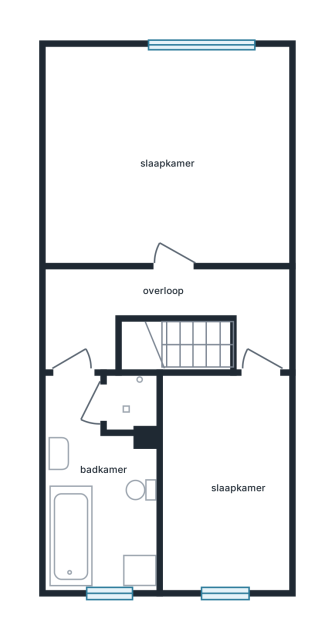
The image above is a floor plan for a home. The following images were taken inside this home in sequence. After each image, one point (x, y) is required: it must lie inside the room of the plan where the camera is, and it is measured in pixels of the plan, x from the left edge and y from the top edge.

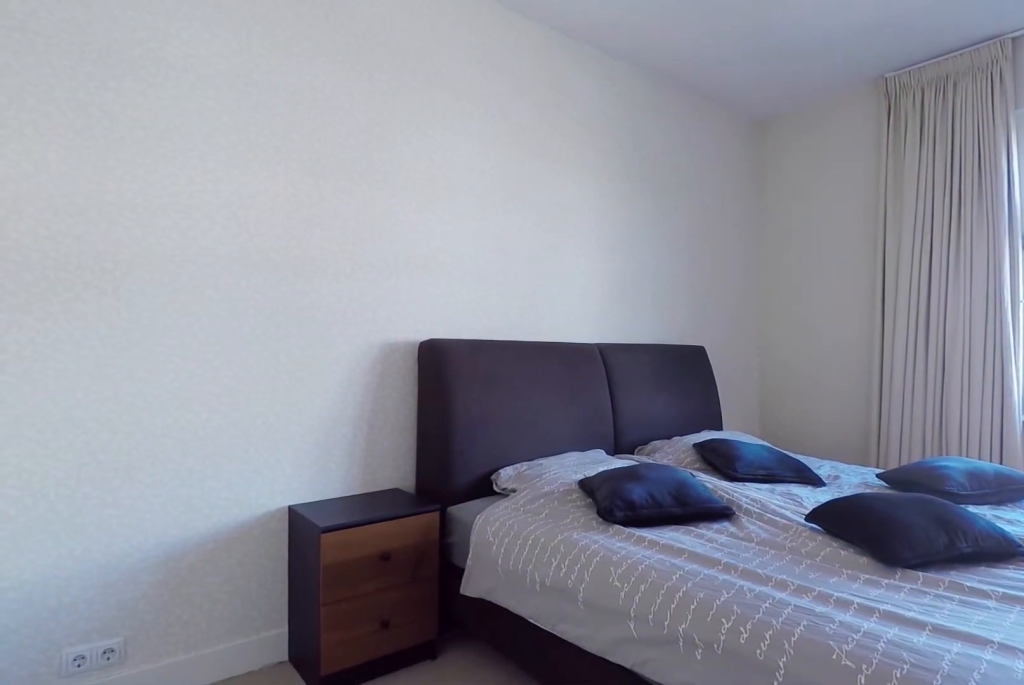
(153, 156)
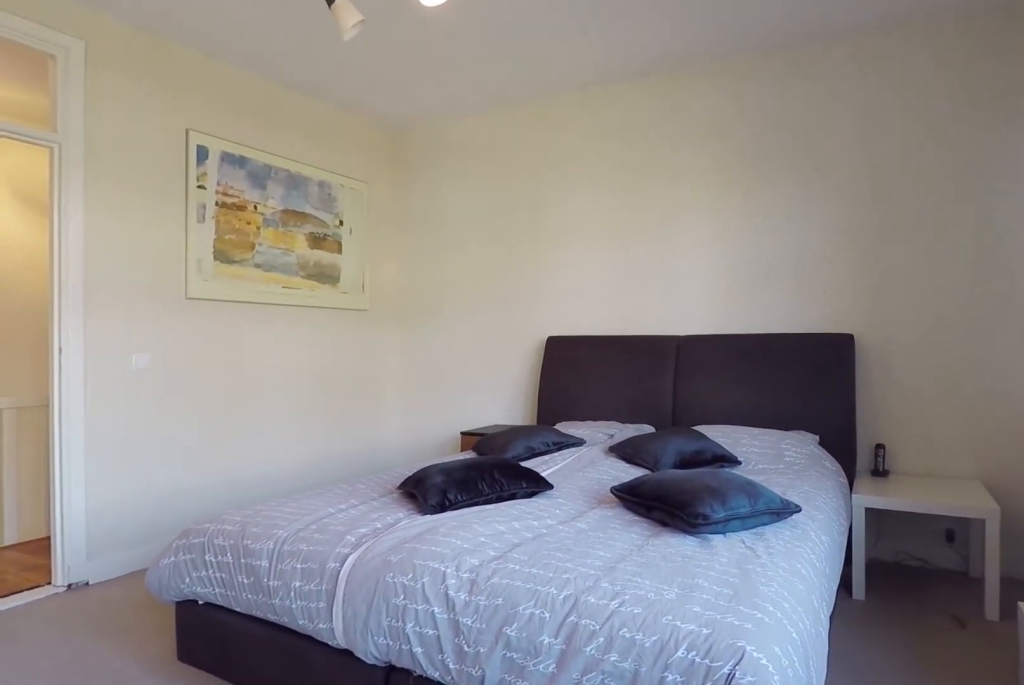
(153, 156)
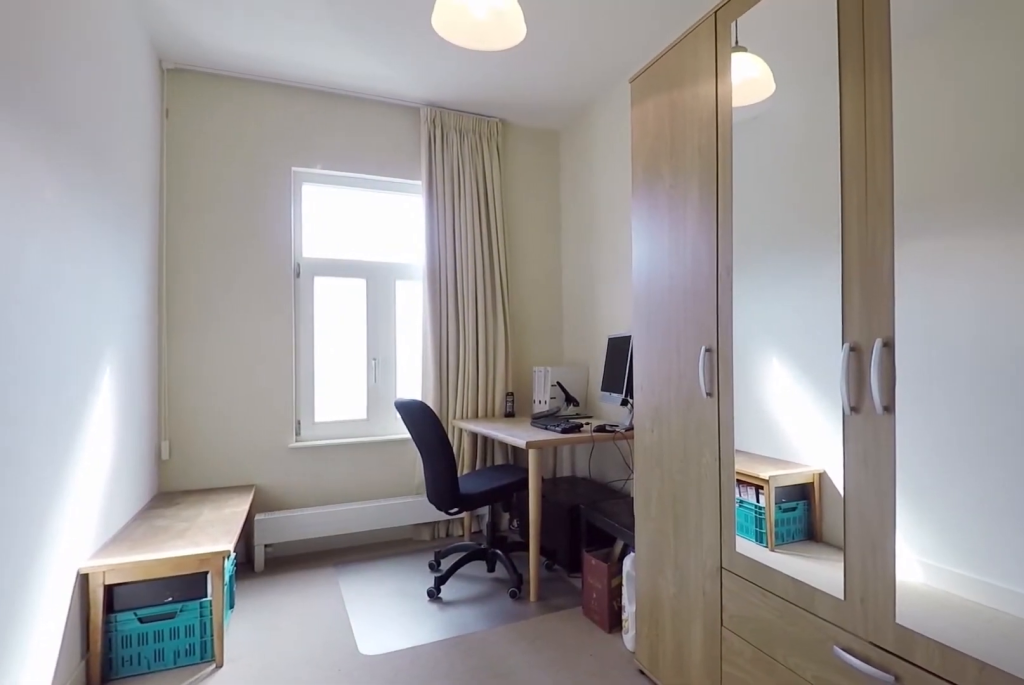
(225, 480)
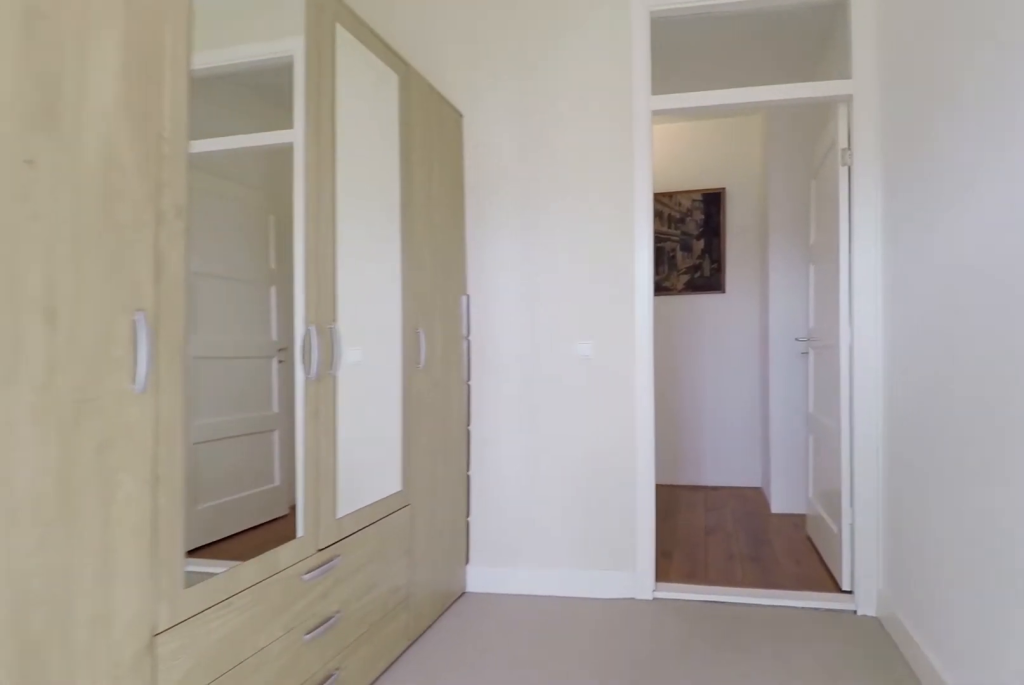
(225, 480)
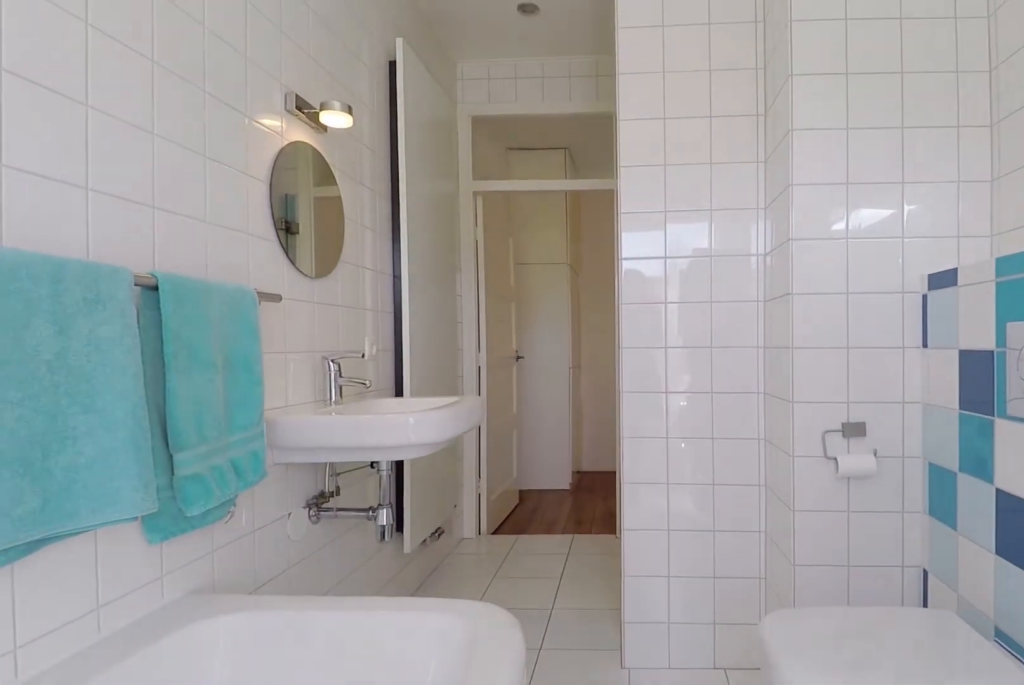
(86, 529)
